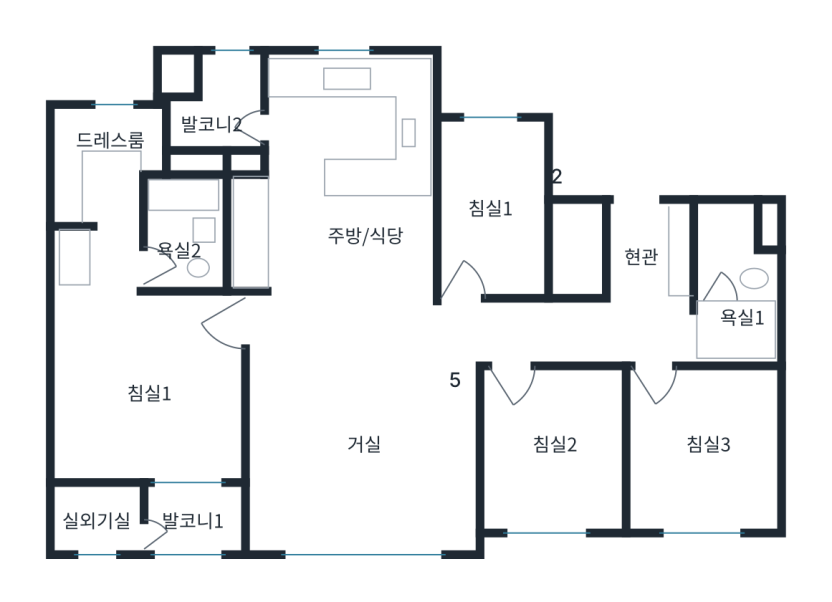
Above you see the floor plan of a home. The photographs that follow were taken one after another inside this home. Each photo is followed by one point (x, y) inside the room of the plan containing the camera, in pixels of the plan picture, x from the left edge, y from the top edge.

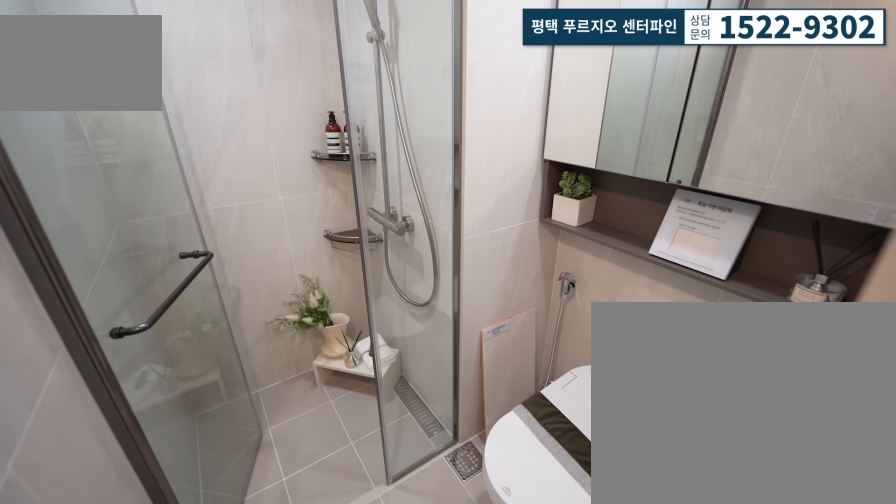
(723, 310)
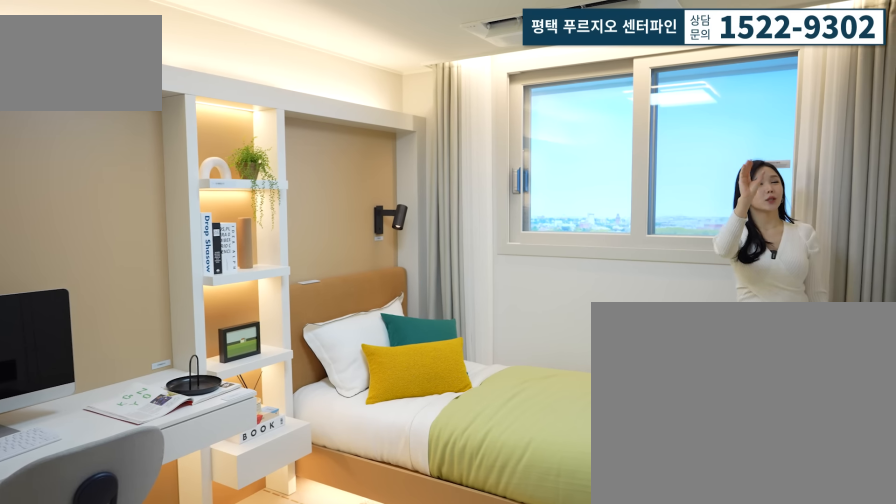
(706, 453)
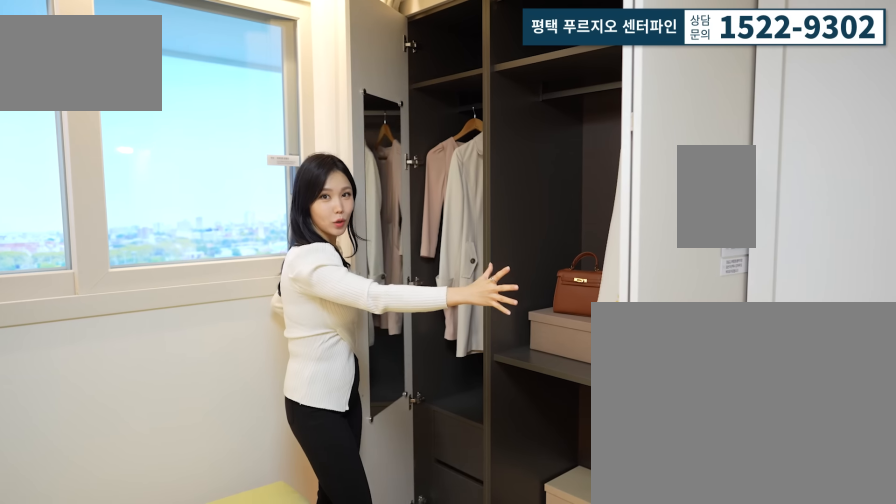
(706, 453)
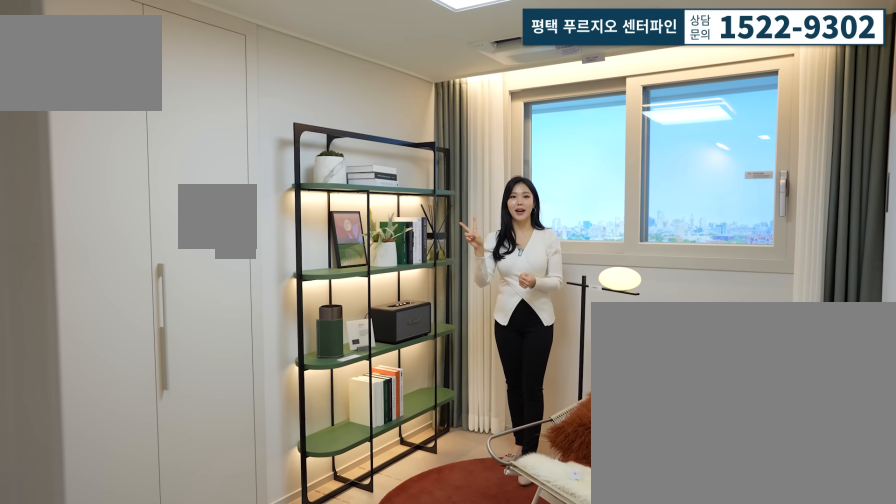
(557, 469)
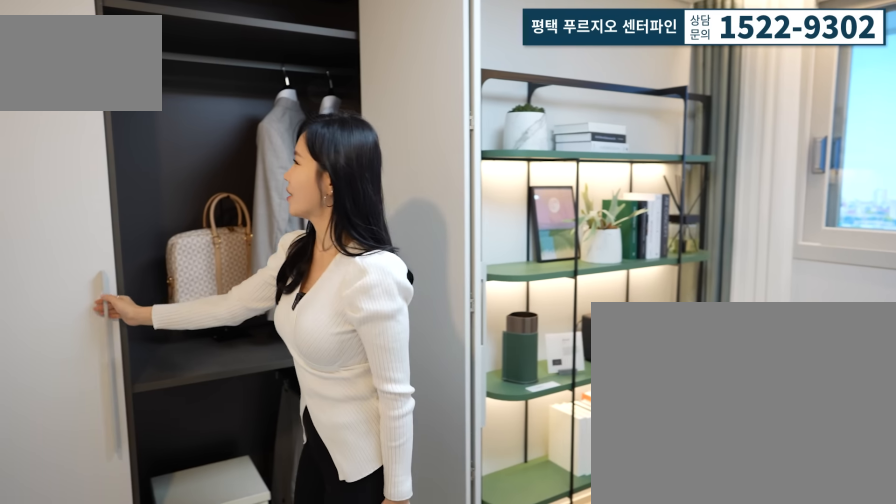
(557, 469)
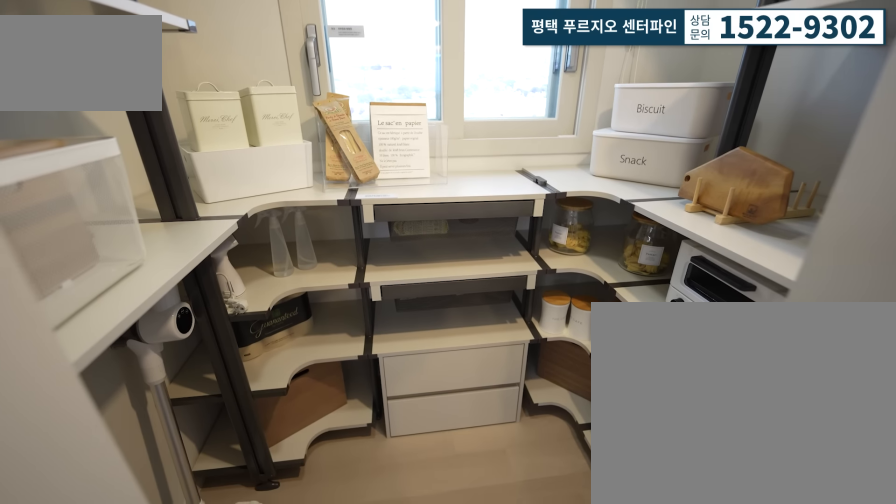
(490, 232)
